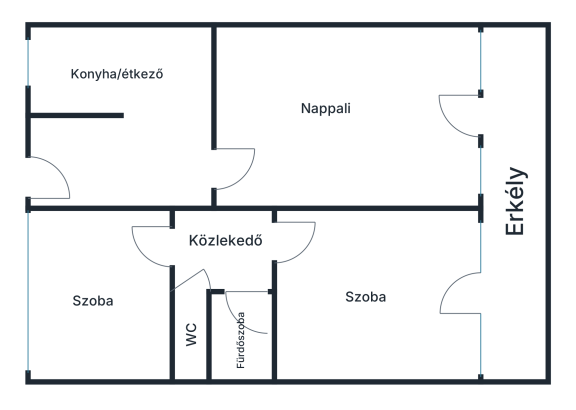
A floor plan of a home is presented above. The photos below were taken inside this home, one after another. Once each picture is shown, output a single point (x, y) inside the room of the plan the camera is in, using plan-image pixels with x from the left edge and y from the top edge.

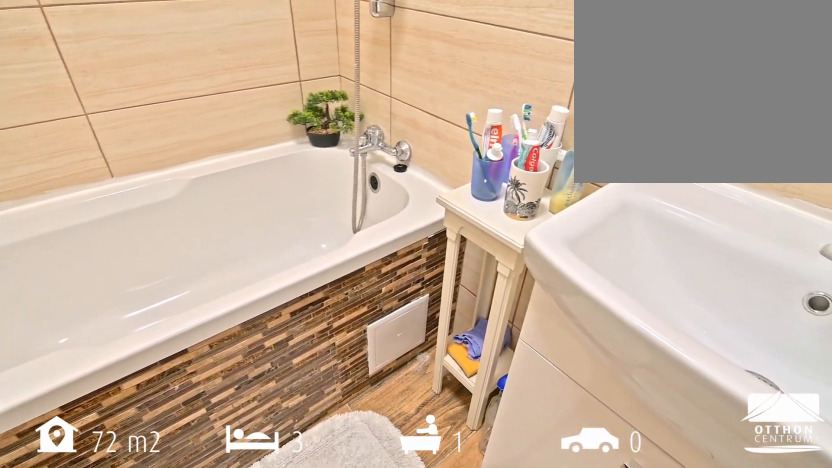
(258, 342)
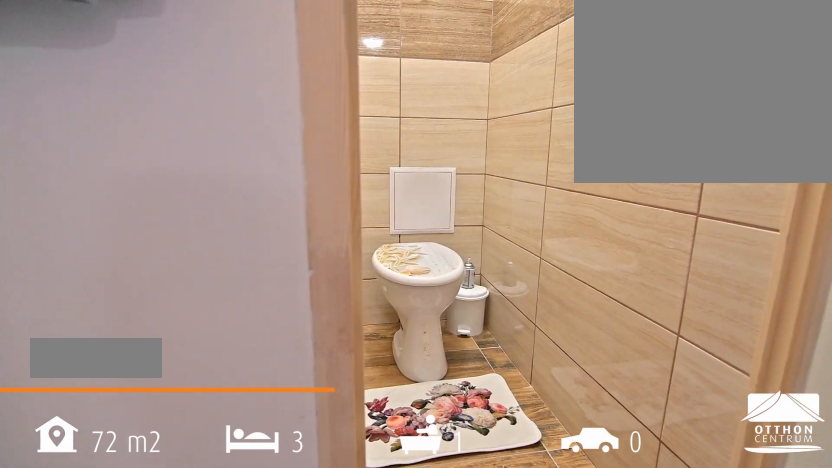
(192, 359)
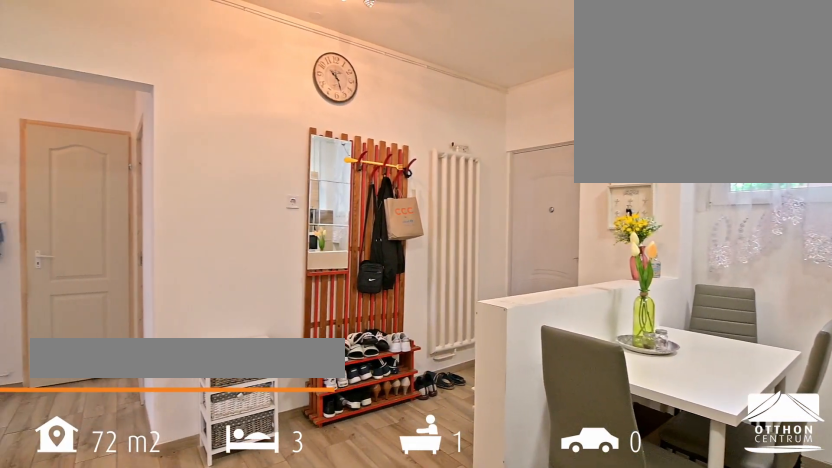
(122, 101)
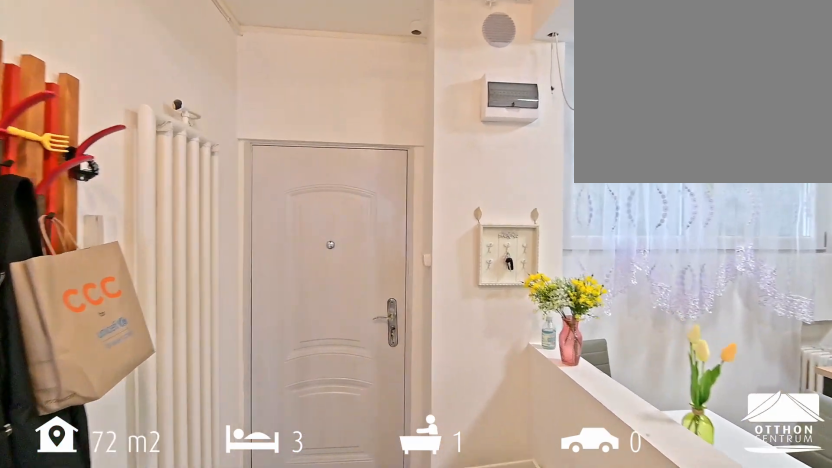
(122, 101)
